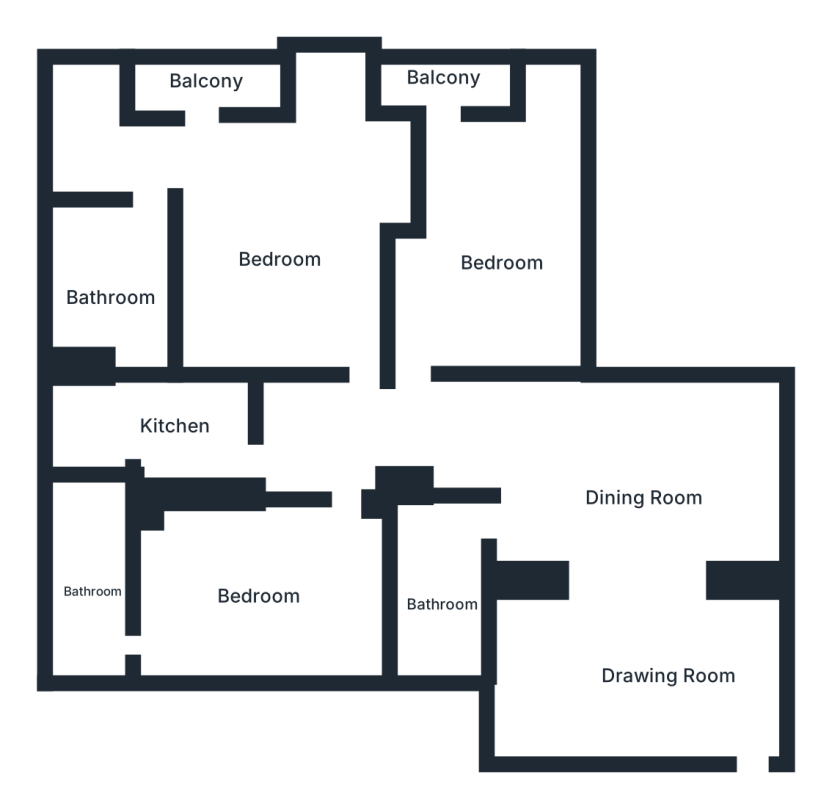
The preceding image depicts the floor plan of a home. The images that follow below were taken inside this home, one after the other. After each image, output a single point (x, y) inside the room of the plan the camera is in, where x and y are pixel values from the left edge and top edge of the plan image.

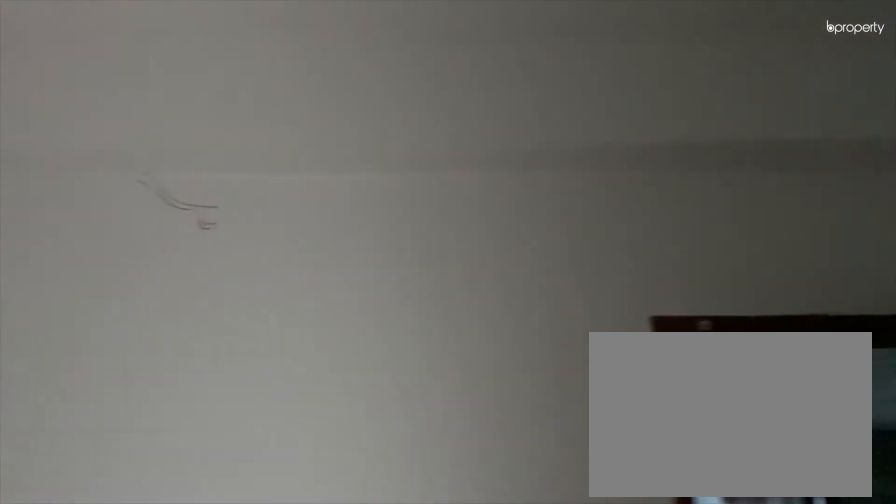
(261, 599)
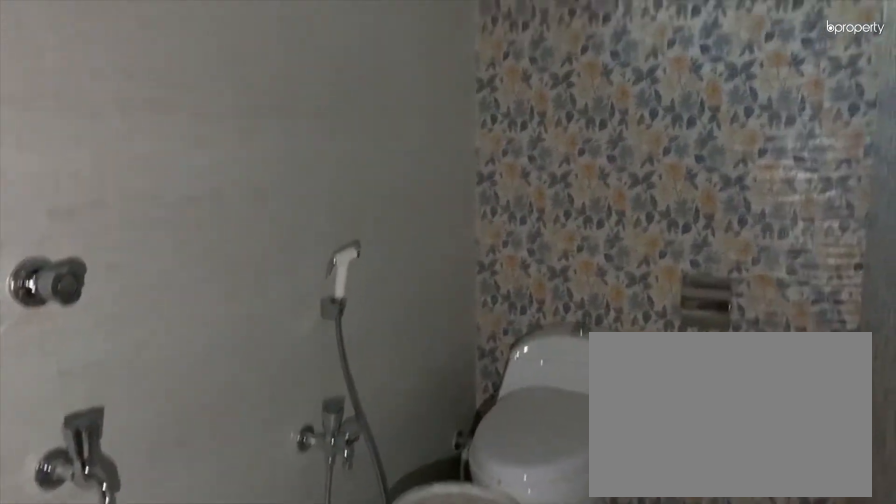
(94, 596)
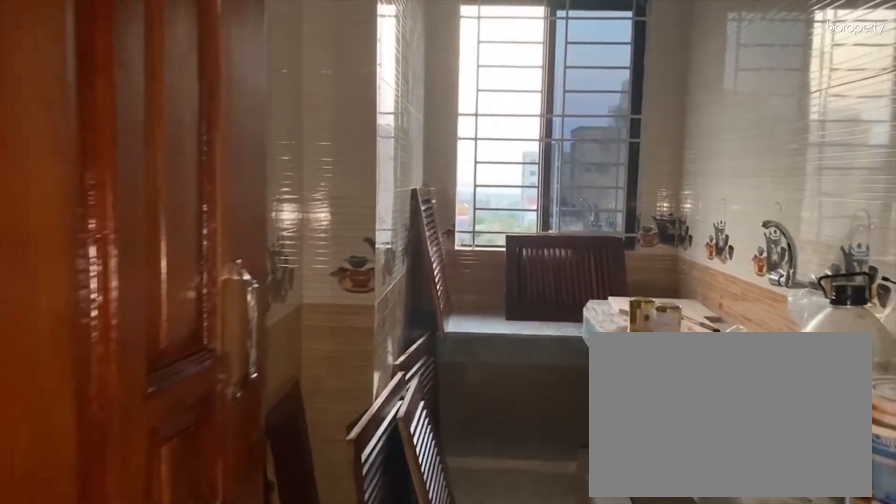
(172, 424)
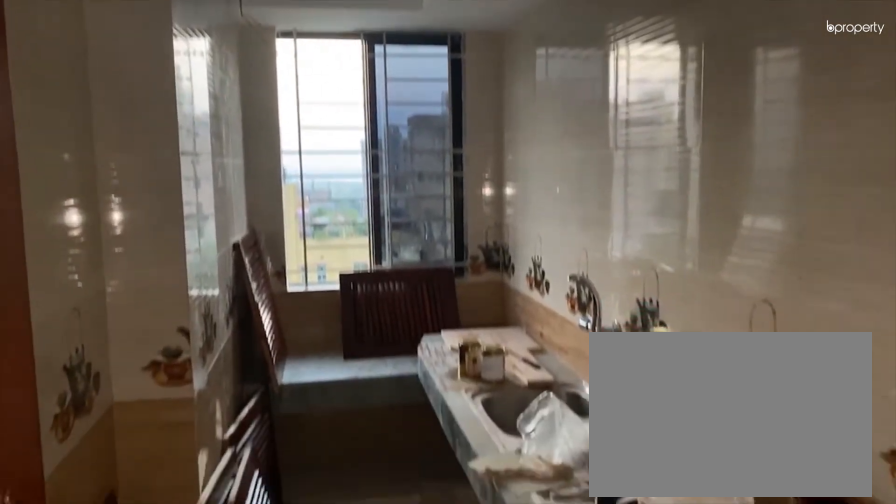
(172, 424)
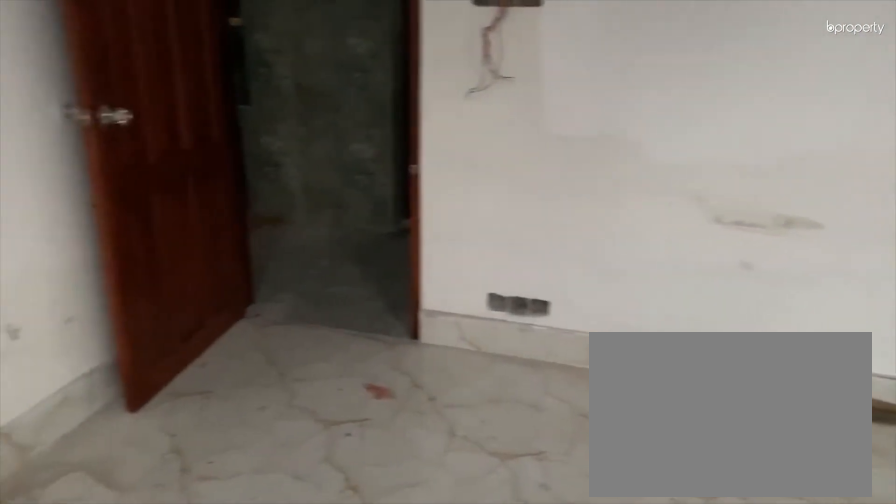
(286, 256)
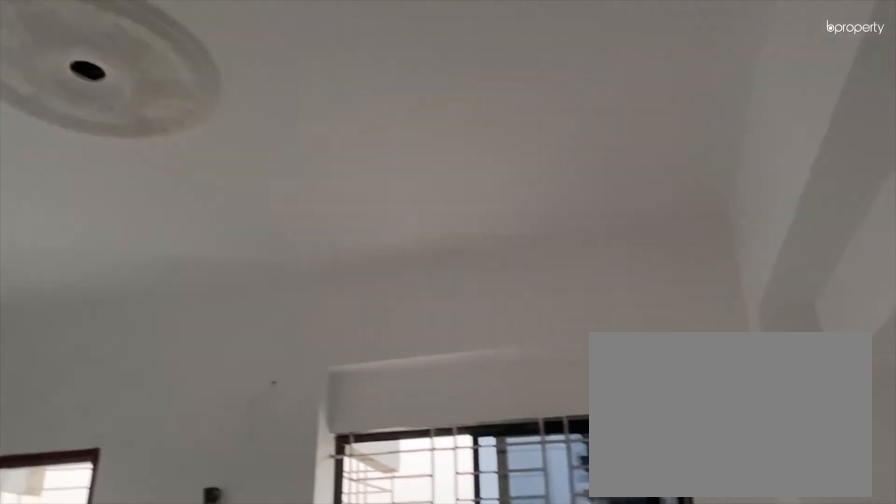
(286, 256)
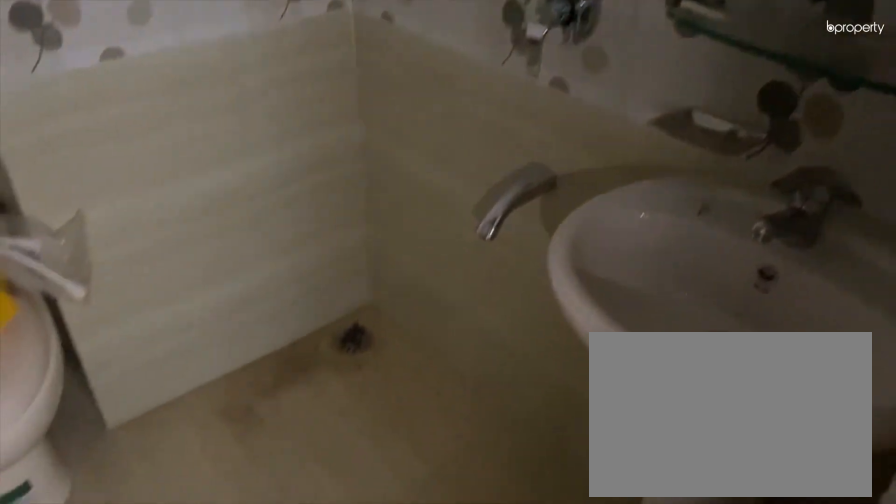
(111, 298)
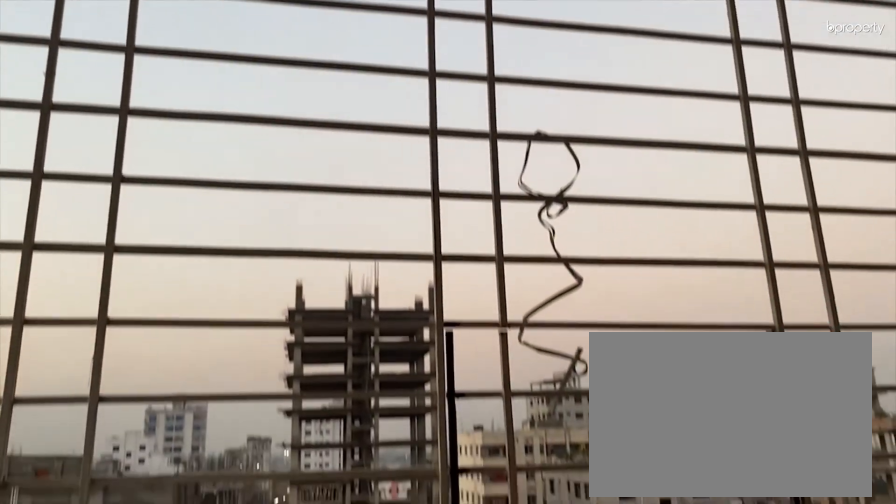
(207, 87)
